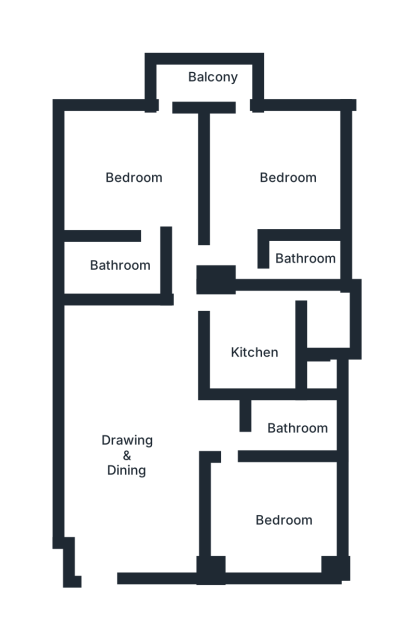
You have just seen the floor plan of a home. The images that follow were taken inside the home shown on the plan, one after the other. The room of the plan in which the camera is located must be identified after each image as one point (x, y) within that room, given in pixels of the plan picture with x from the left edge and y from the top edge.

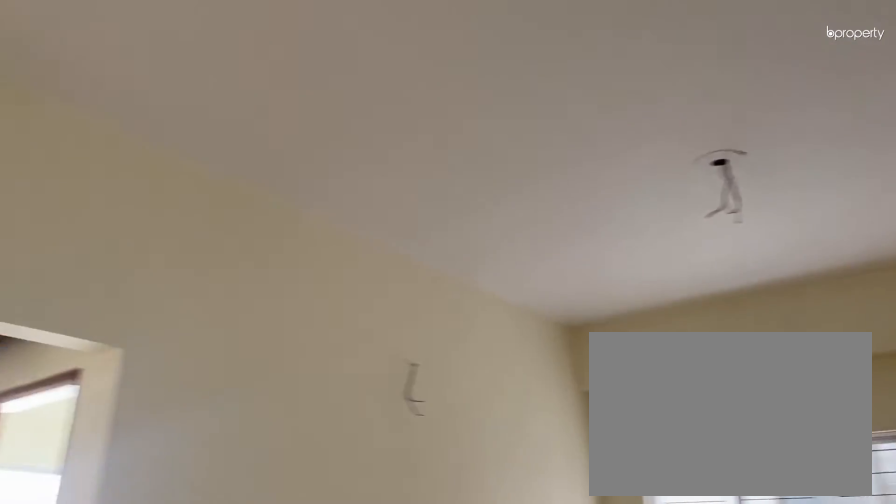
(141, 449)
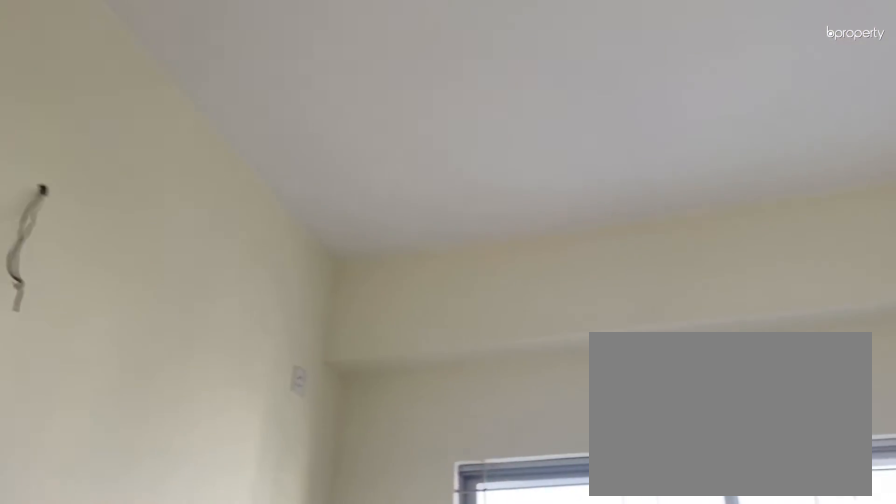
(282, 520)
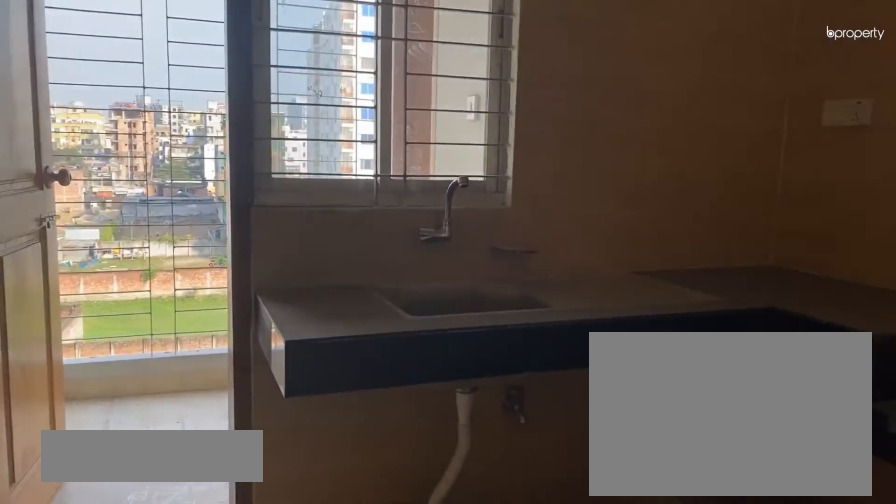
(252, 350)
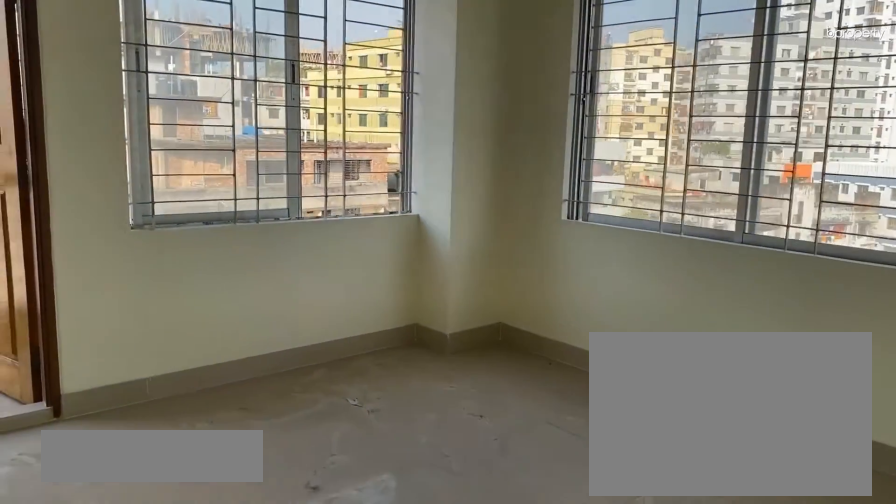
(290, 175)
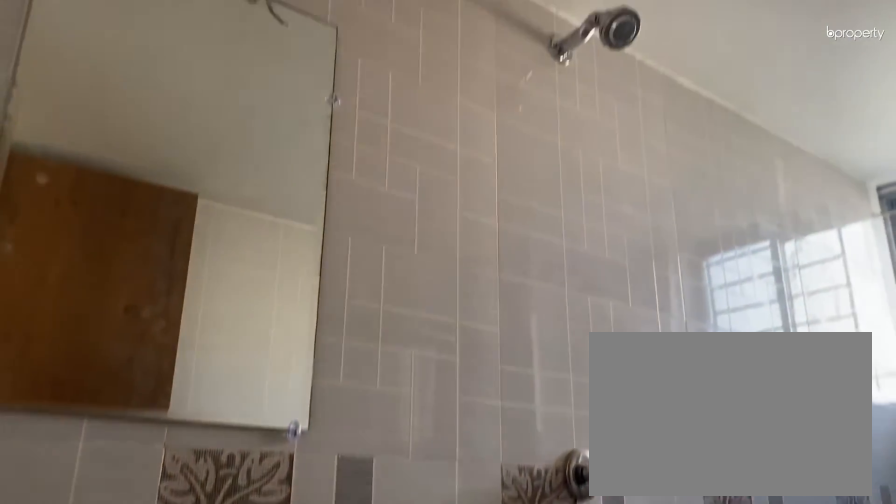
(316, 256)
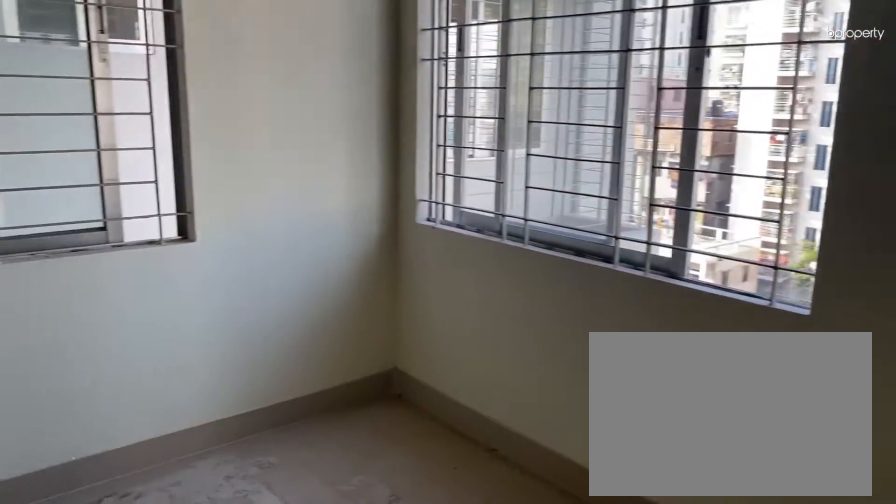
(134, 177)
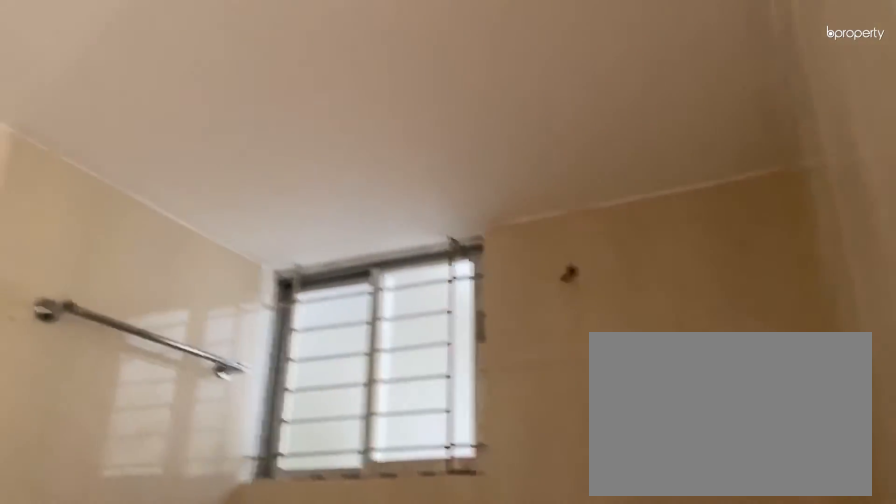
(120, 265)
